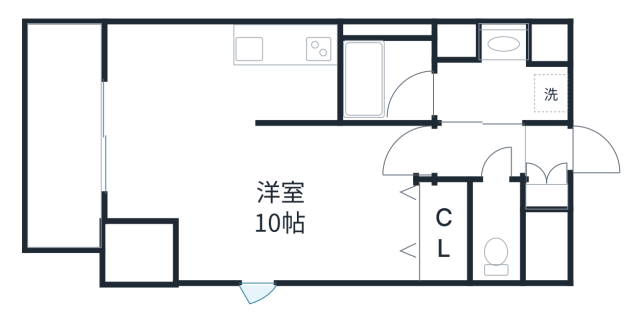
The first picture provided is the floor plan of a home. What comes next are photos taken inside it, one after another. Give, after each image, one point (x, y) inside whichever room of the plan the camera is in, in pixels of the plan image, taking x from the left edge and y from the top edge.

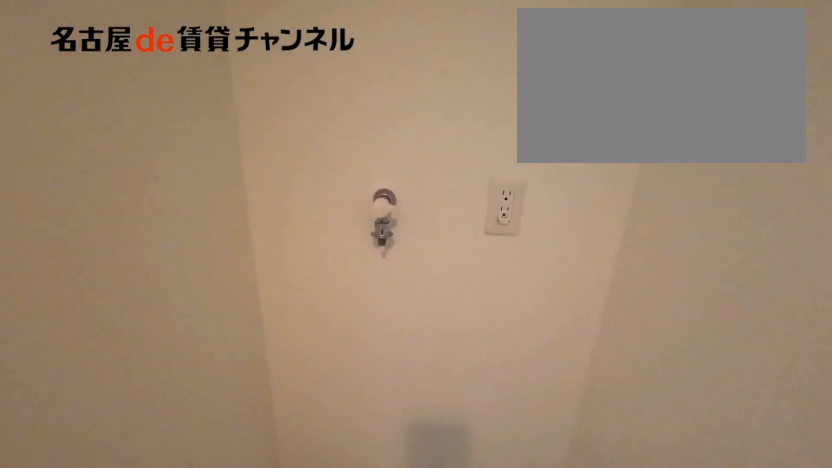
(500, 71)
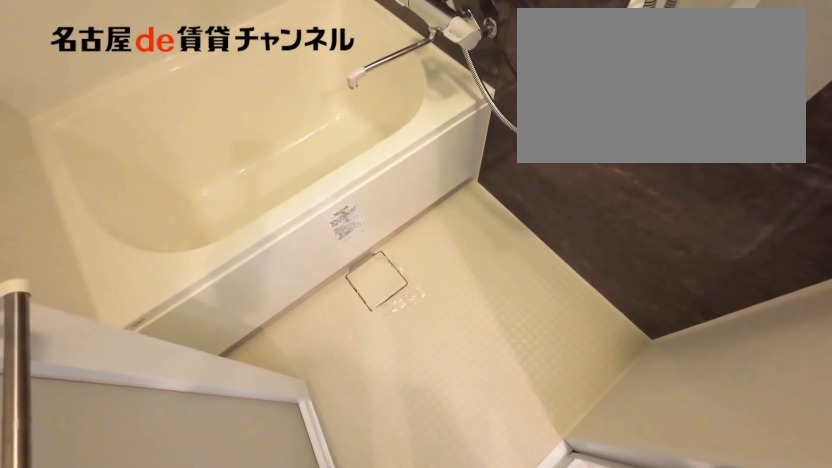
(389, 71)
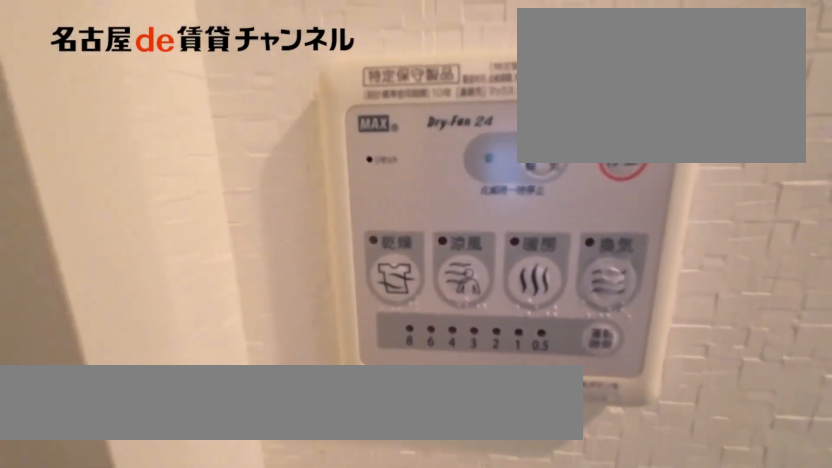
(389, 71)
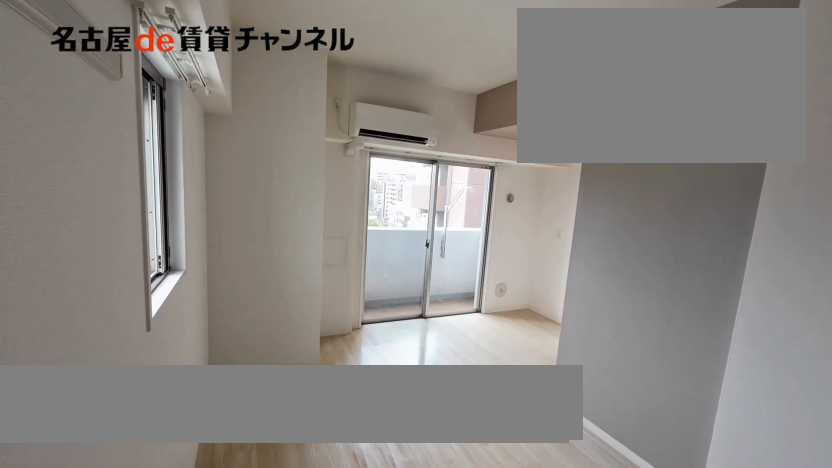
(290, 213)
